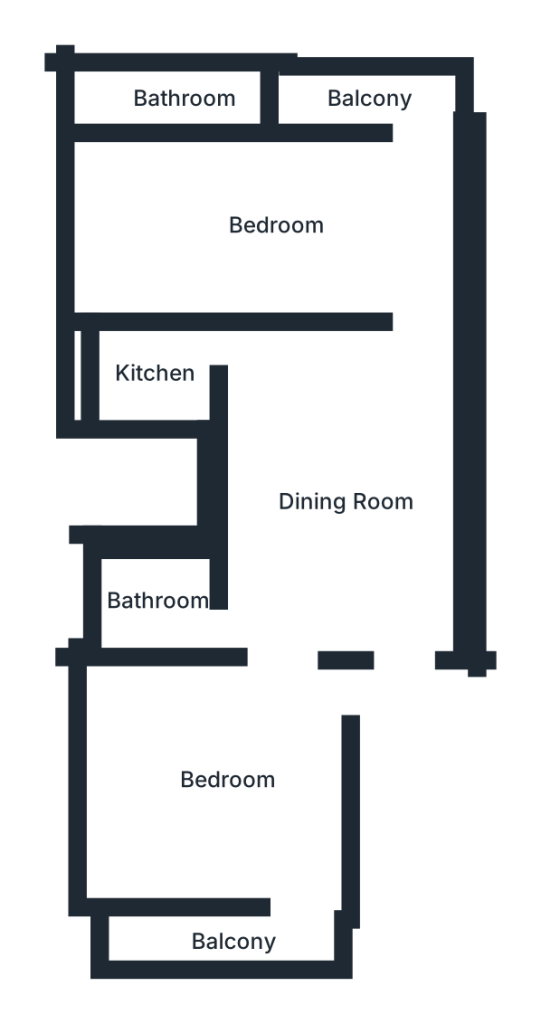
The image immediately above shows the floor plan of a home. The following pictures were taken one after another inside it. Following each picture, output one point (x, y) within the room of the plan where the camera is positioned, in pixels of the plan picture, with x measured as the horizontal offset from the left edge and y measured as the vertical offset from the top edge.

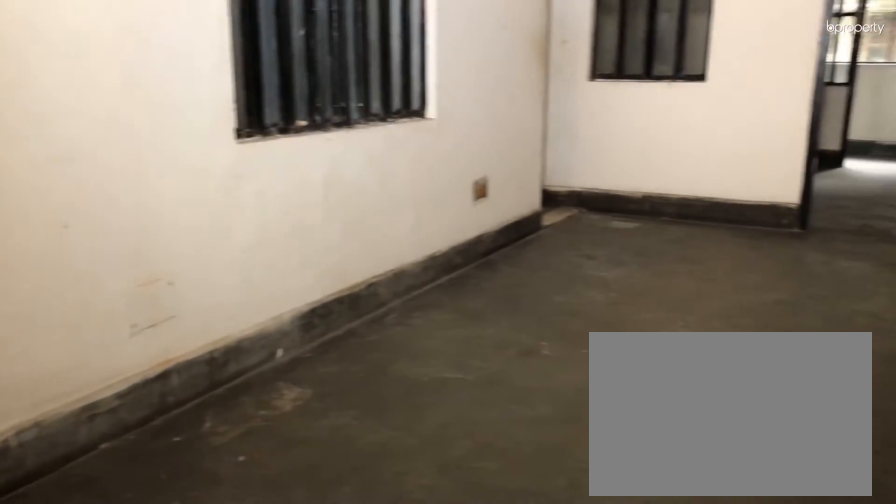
(343, 502)
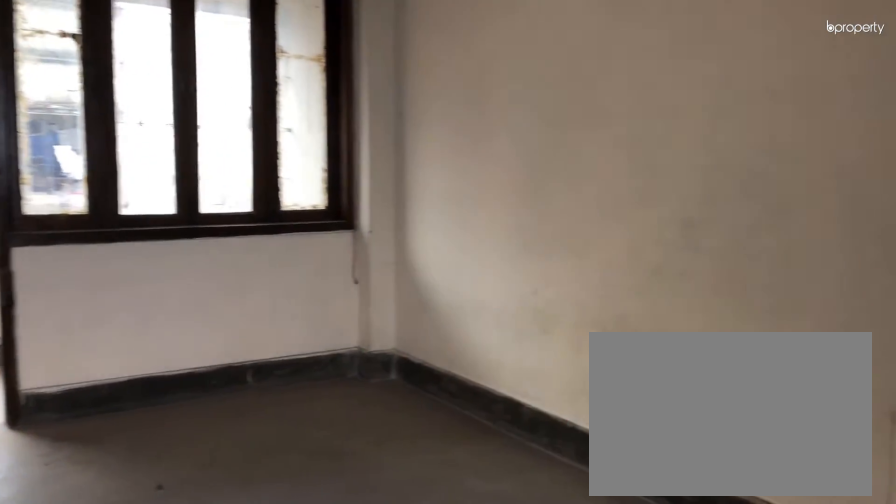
(234, 780)
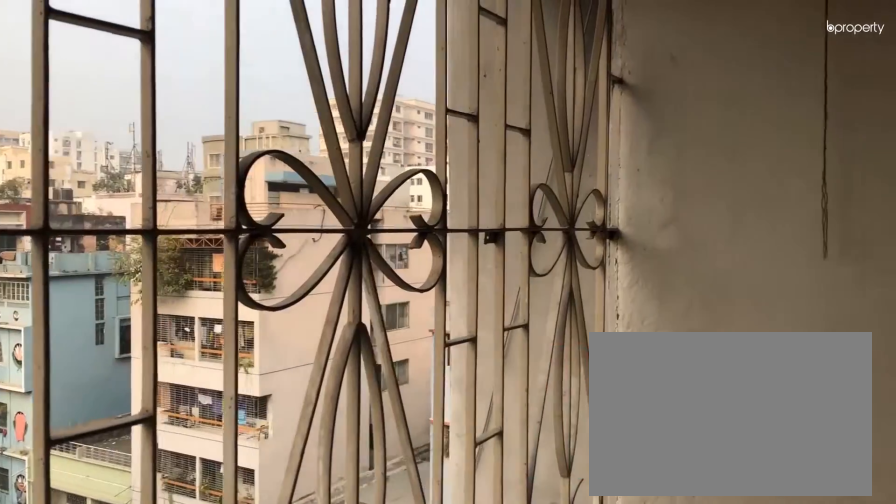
(232, 943)
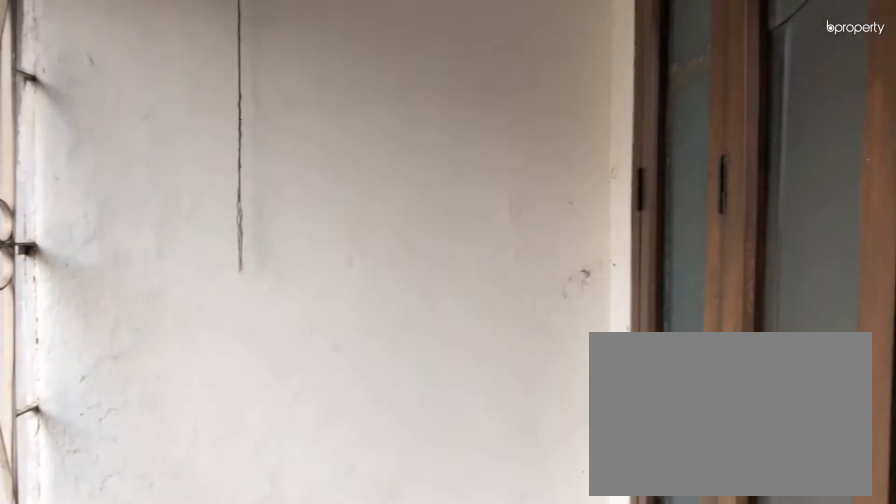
(232, 943)
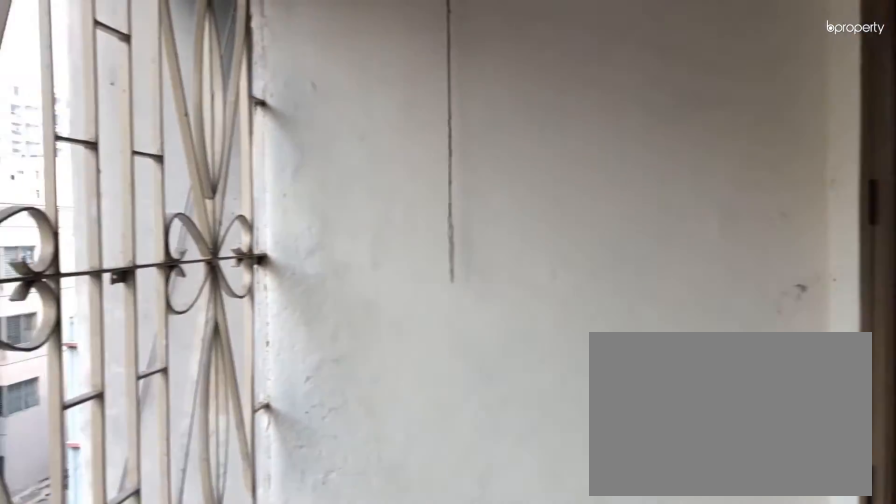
(232, 943)
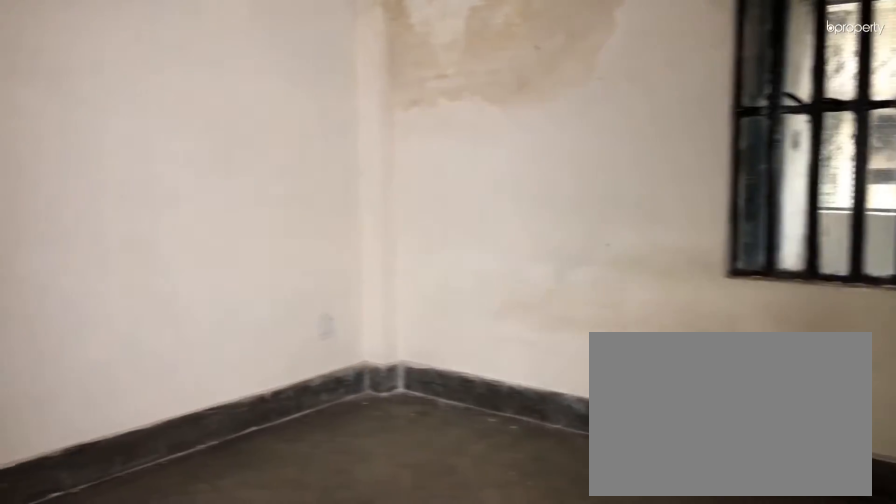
(273, 226)
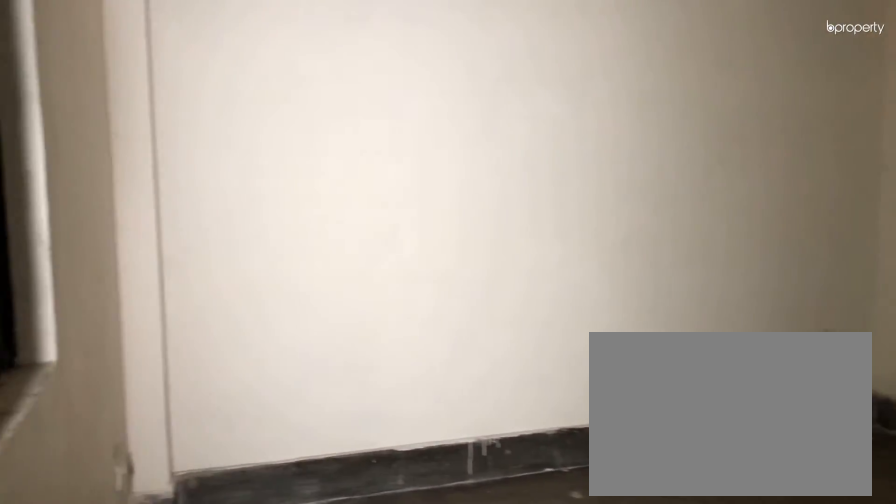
(273, 226)
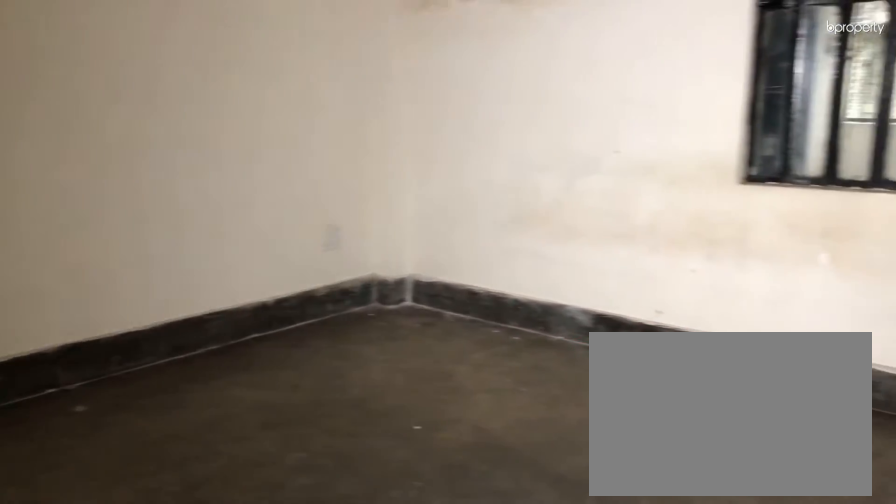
(273, 226)
